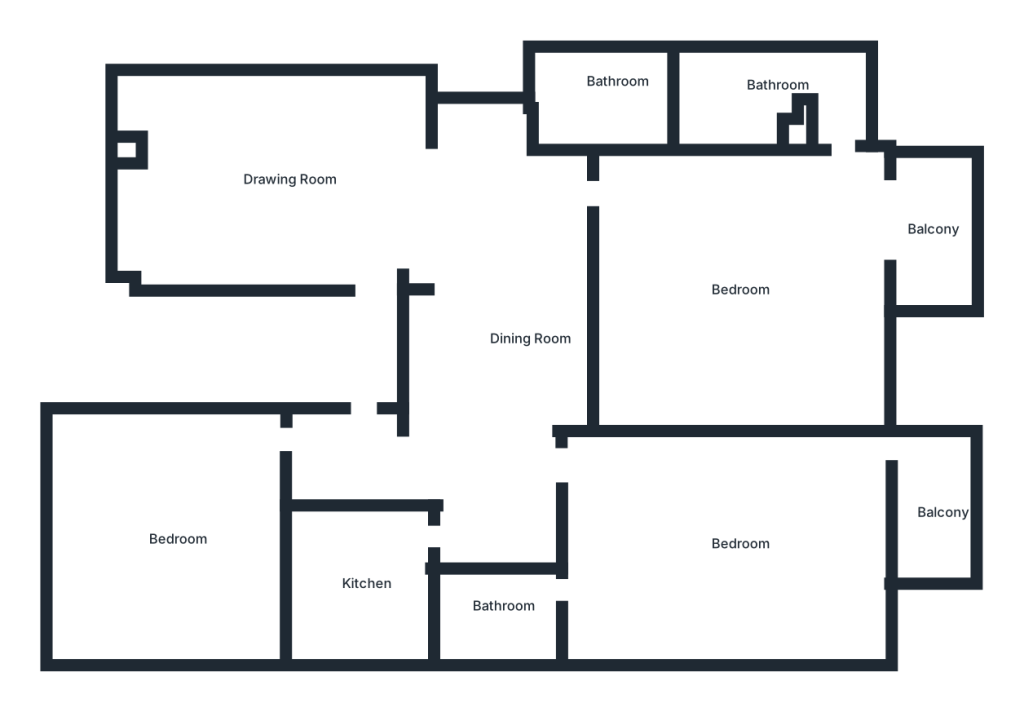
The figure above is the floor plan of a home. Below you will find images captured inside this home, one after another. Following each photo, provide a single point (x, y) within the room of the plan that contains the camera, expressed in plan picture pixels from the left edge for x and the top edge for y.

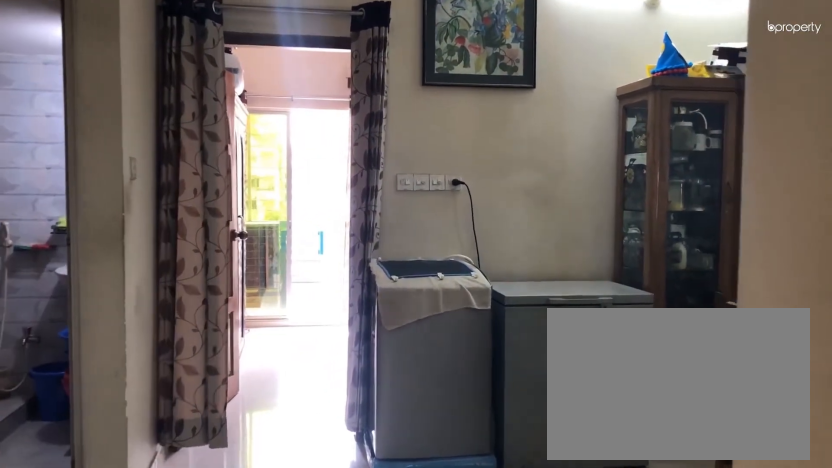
(491, 288)
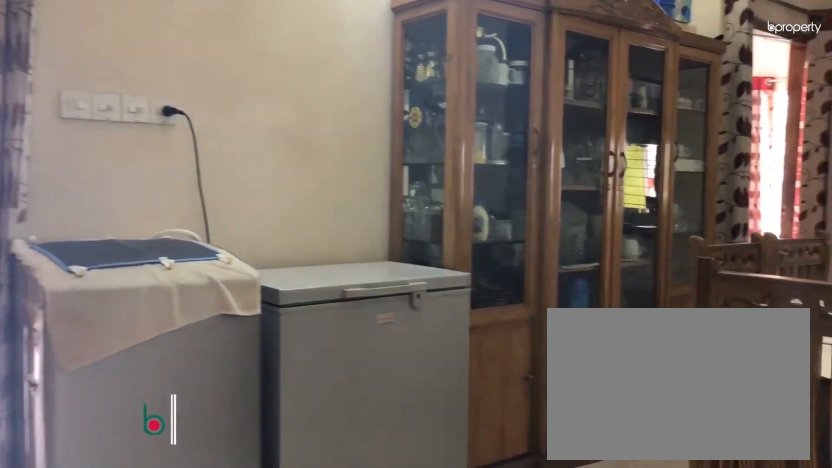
(543, 356)
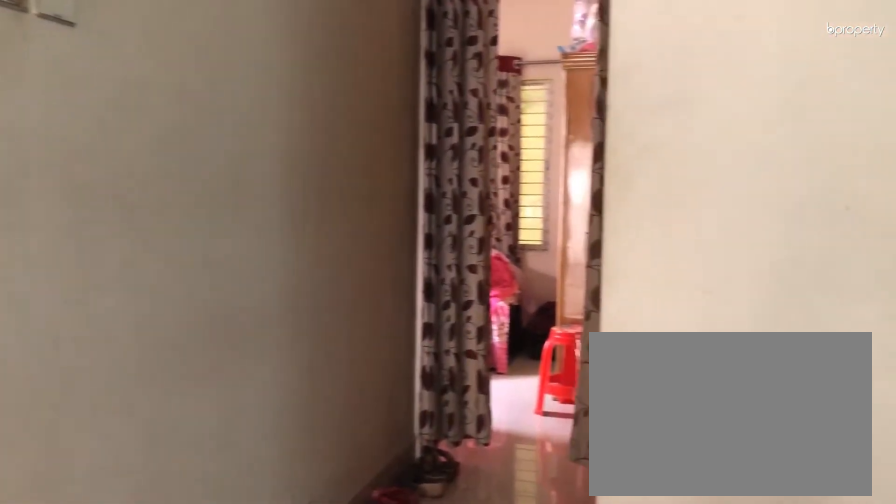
(551, 361)
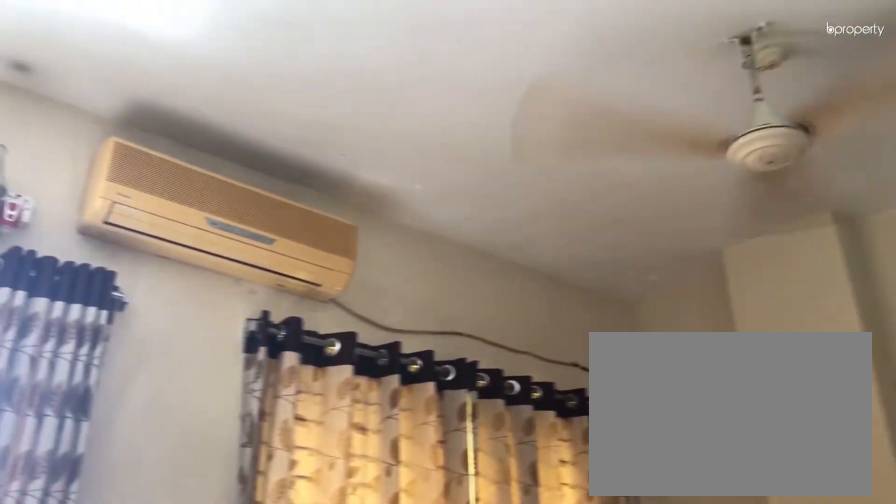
(753, 296)
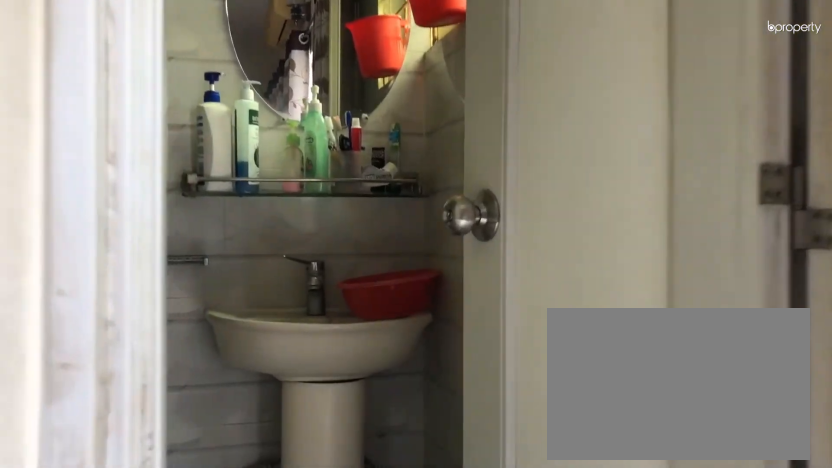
(809, 107)
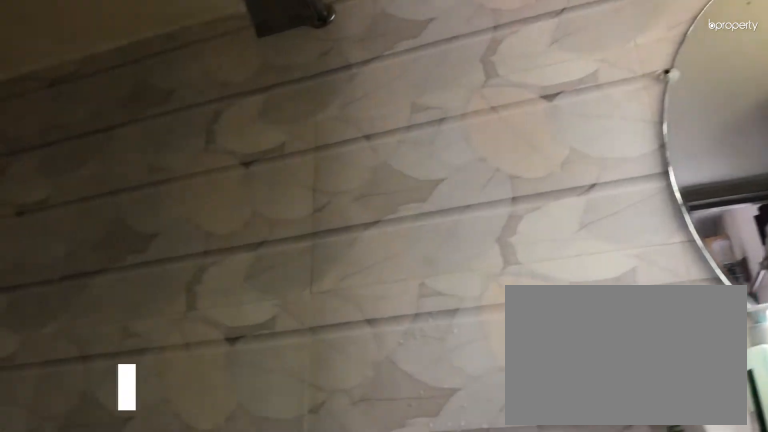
(758, 103)
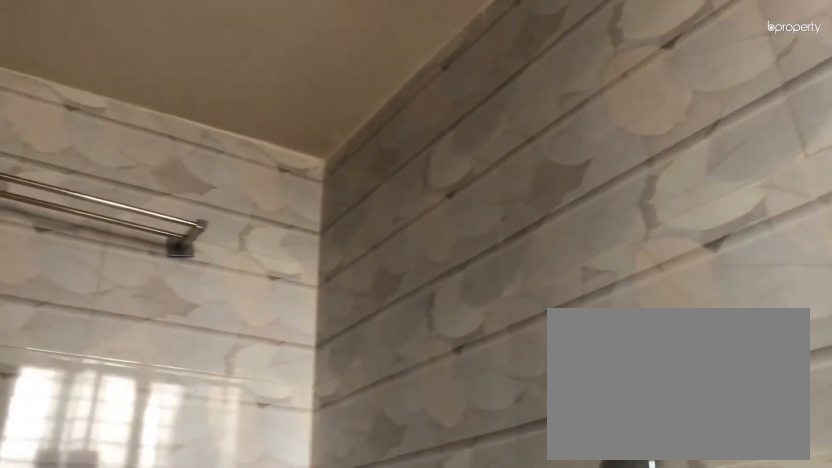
(758, 103)
